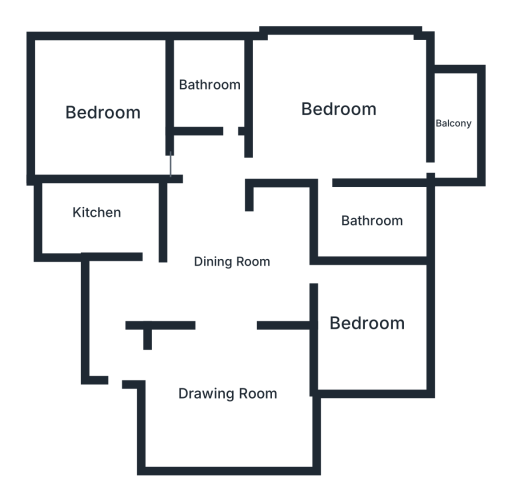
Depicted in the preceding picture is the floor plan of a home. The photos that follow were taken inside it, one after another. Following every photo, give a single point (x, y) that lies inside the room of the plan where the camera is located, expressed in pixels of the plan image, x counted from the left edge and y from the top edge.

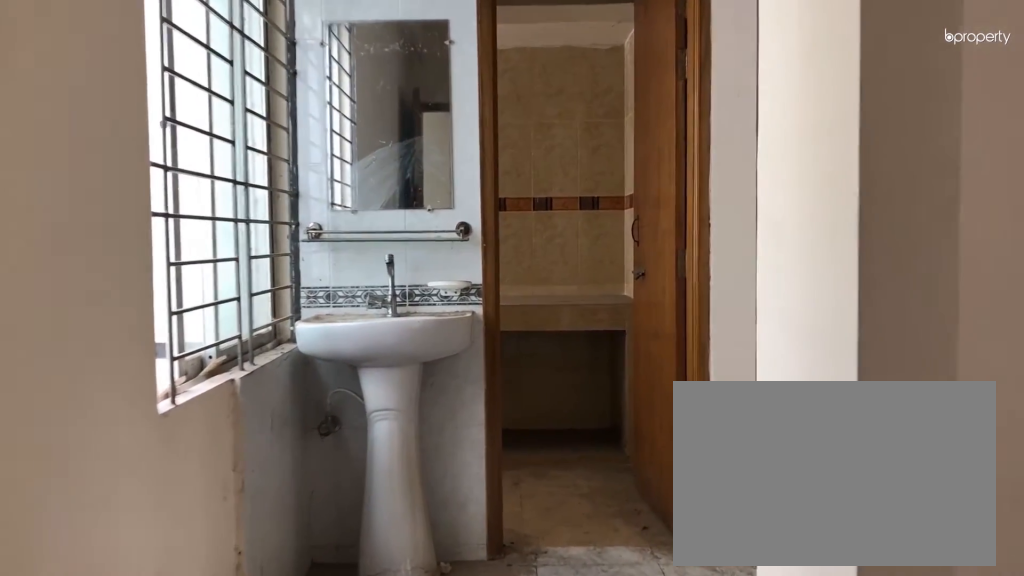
(118, 308)
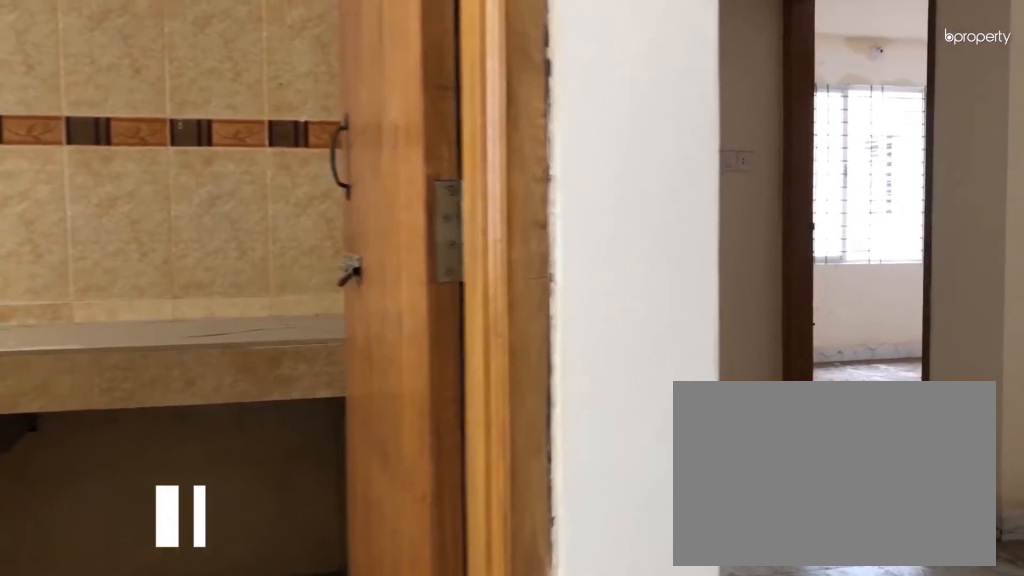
(229, 264)
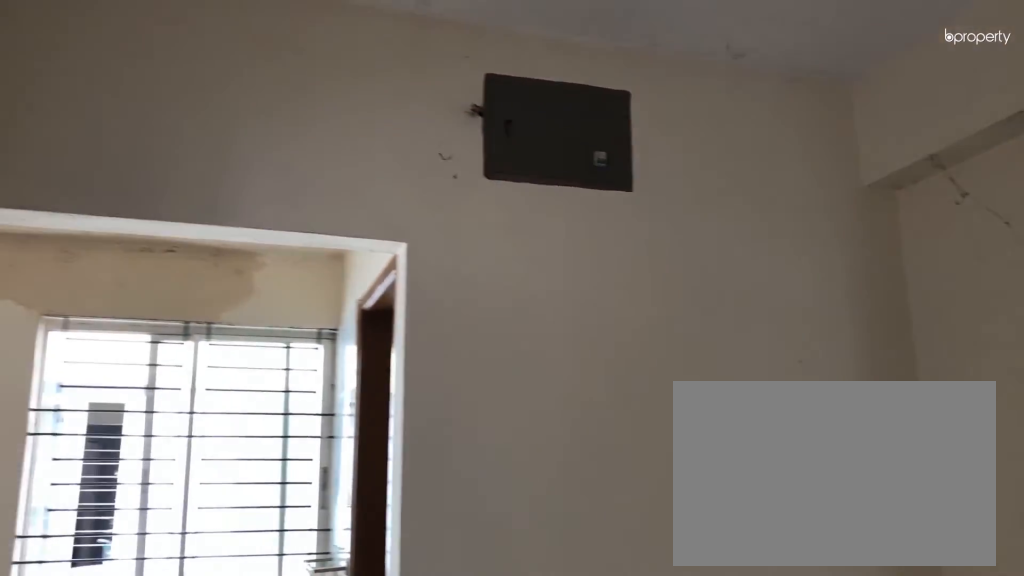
(232, 262)
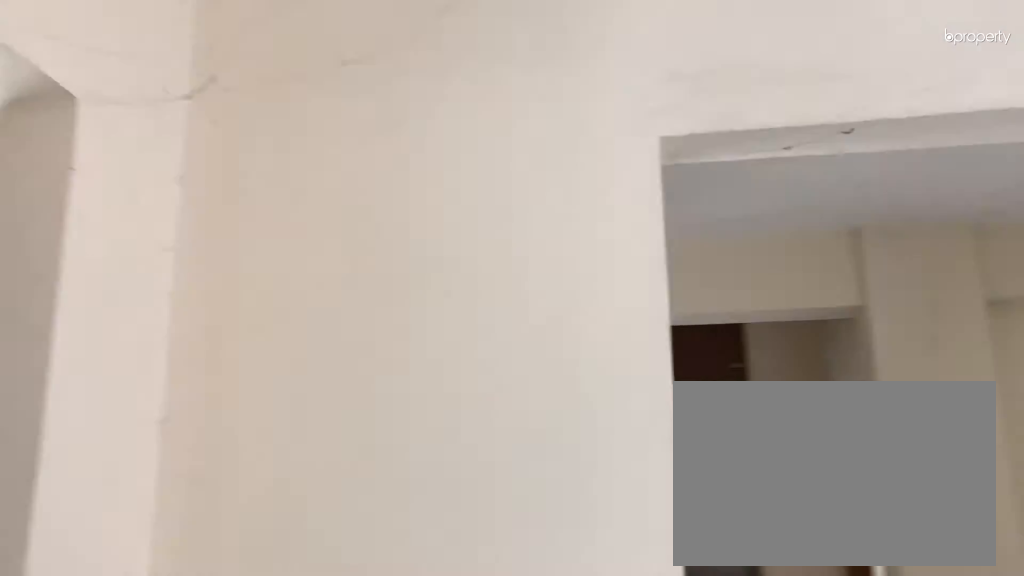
(236, 402)
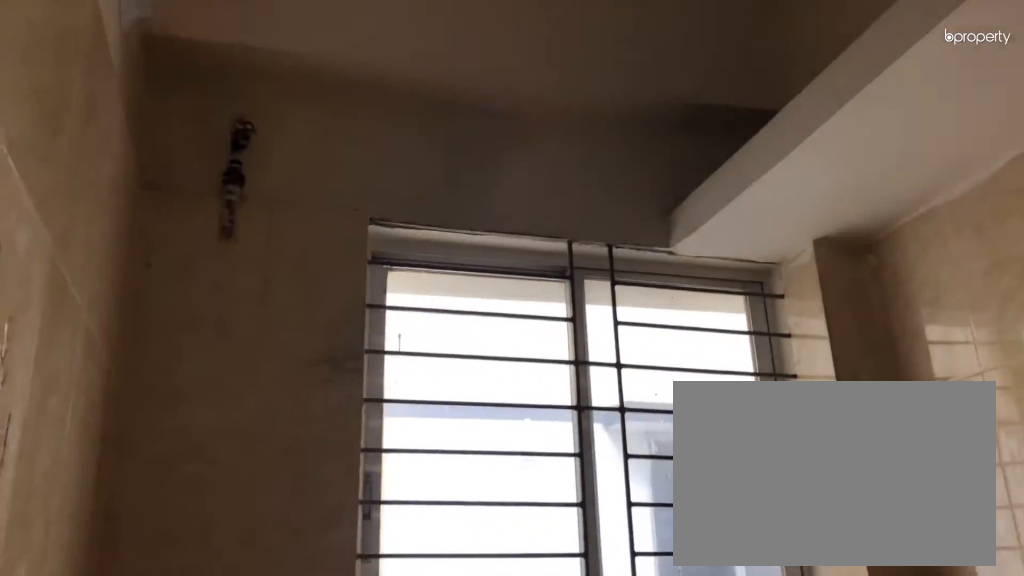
(97, 213)
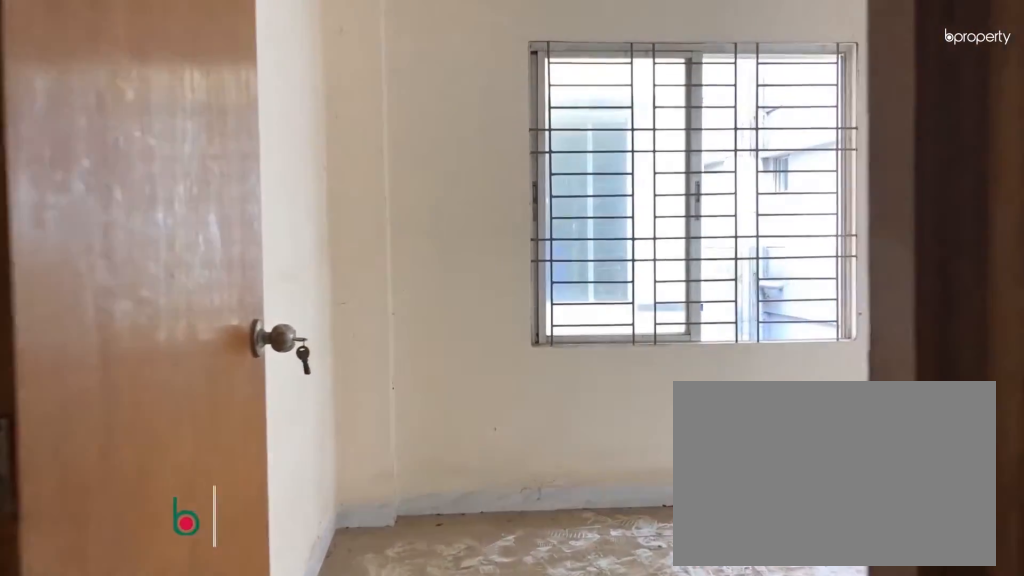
(100, 114)
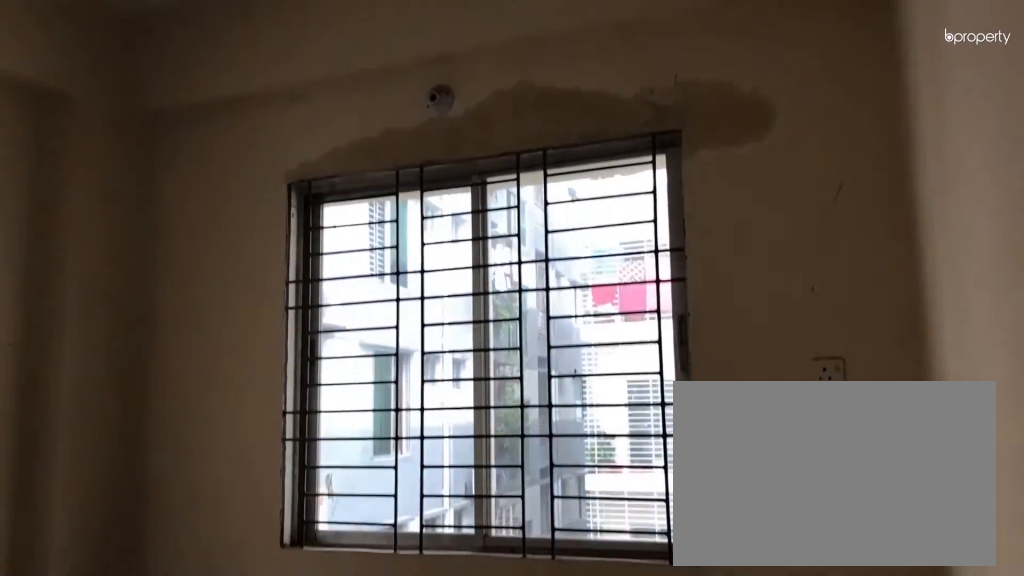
(100, 113)
